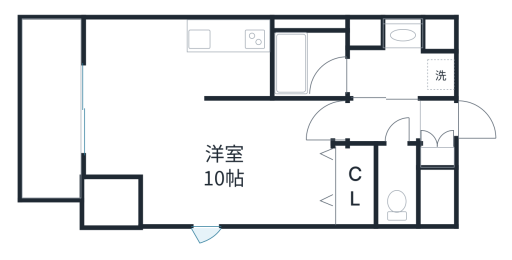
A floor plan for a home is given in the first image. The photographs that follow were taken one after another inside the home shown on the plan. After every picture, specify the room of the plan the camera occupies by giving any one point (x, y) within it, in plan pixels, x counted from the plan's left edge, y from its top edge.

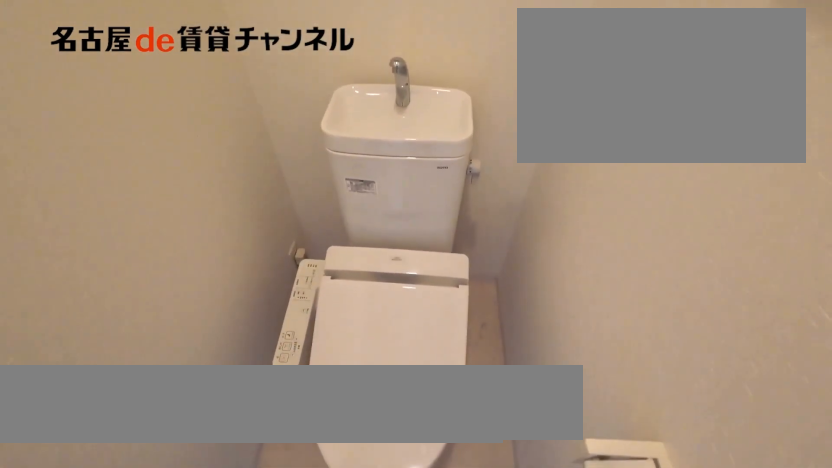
(398, 186)
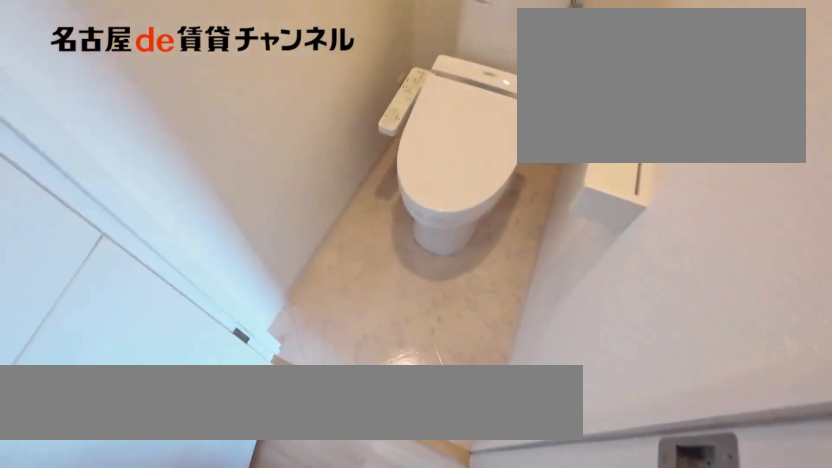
(398, 186)
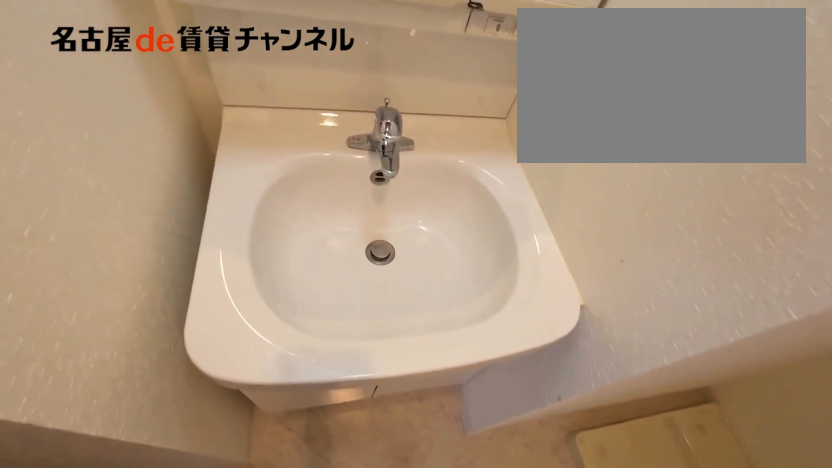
(400, 57)
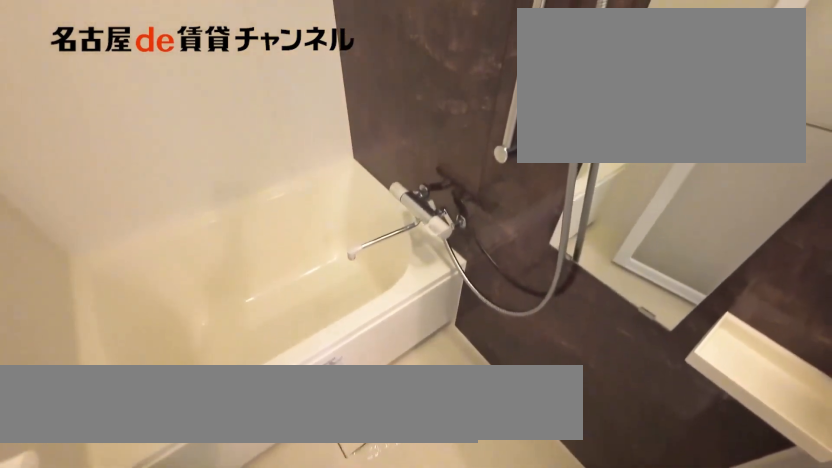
(311, 57)
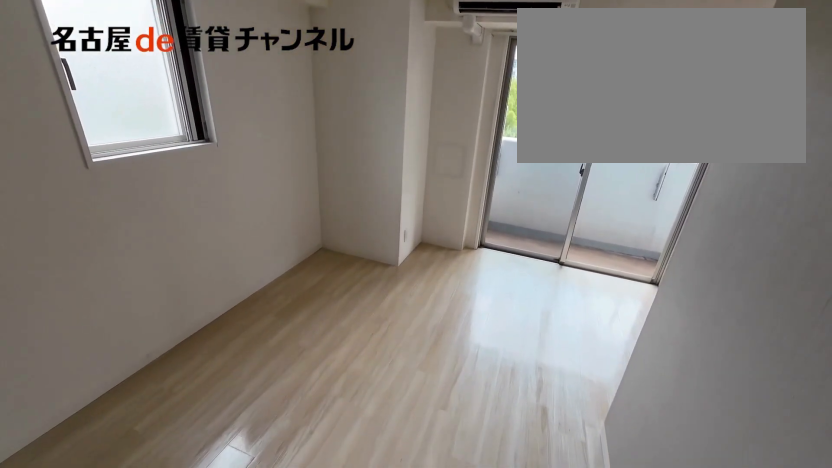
(232, 171)
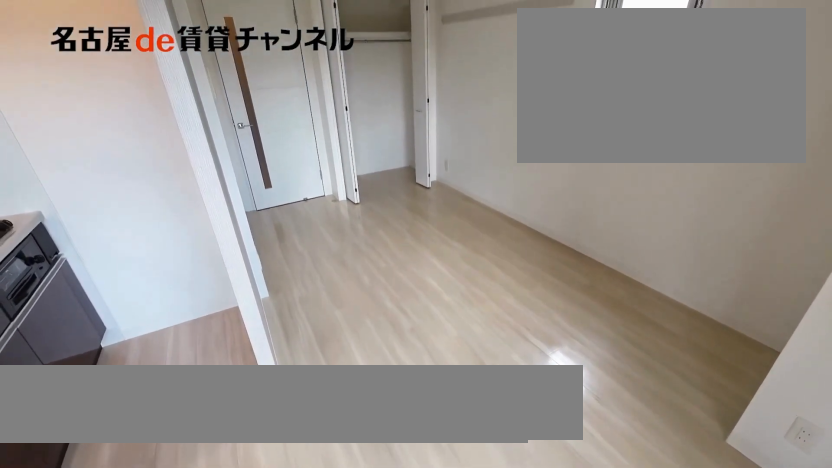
(232, 171)
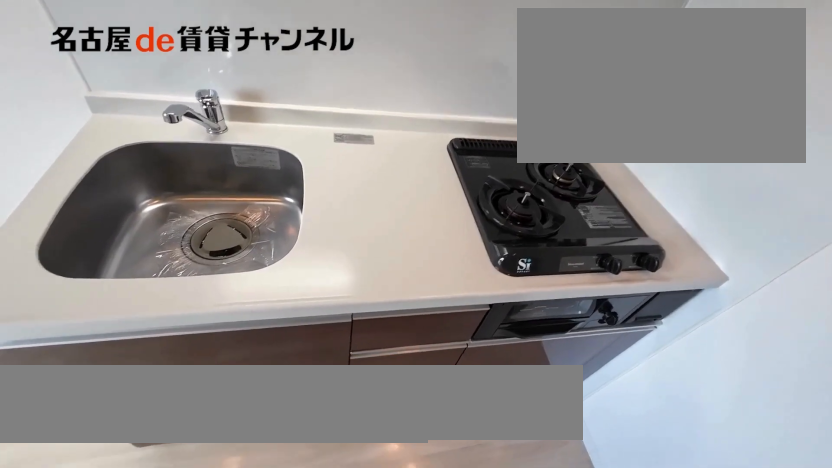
(229, 57)
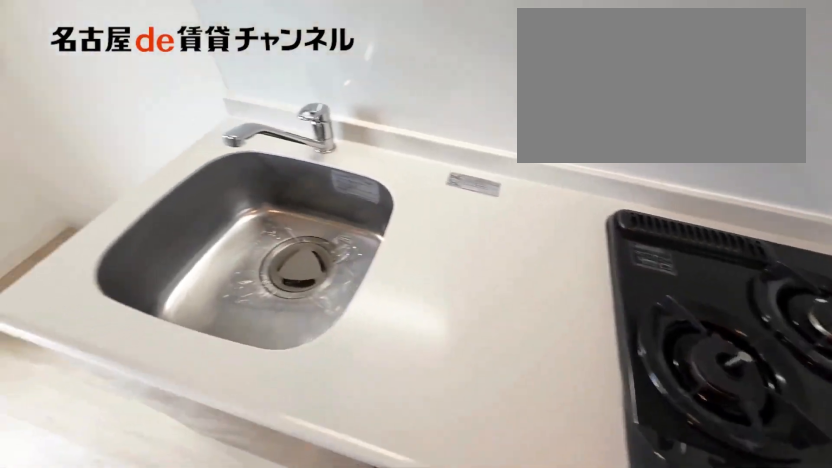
(135, 58)
